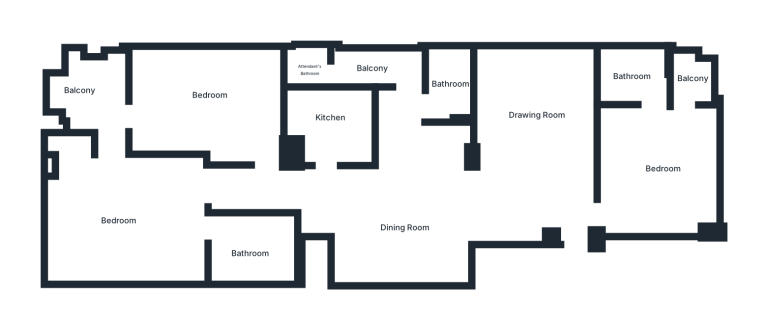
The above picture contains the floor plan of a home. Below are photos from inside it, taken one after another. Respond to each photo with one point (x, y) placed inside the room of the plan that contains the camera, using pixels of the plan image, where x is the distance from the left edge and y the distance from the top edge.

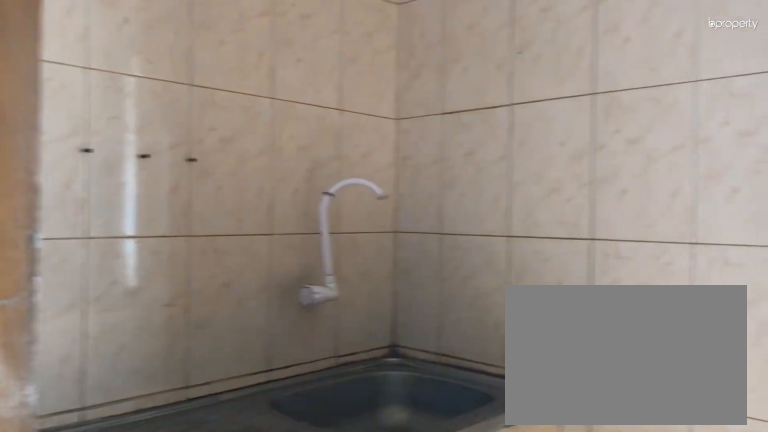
(334, 120)
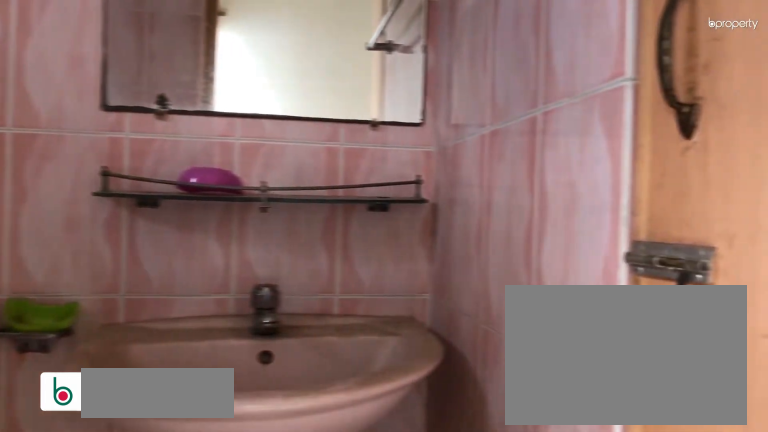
(447, 82)
